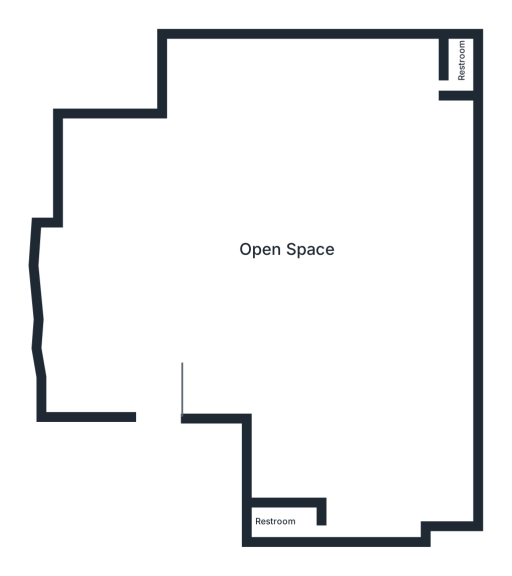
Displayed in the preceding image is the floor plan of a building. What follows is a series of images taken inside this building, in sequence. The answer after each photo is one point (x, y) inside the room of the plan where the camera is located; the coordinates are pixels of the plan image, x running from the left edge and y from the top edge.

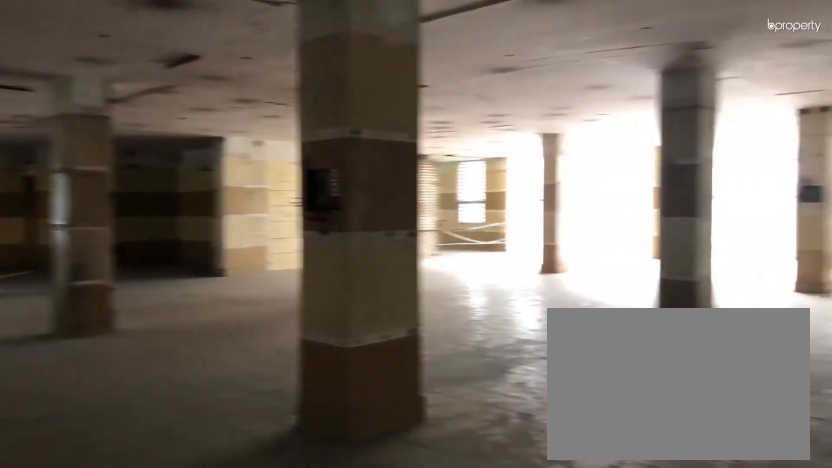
(352, 286)
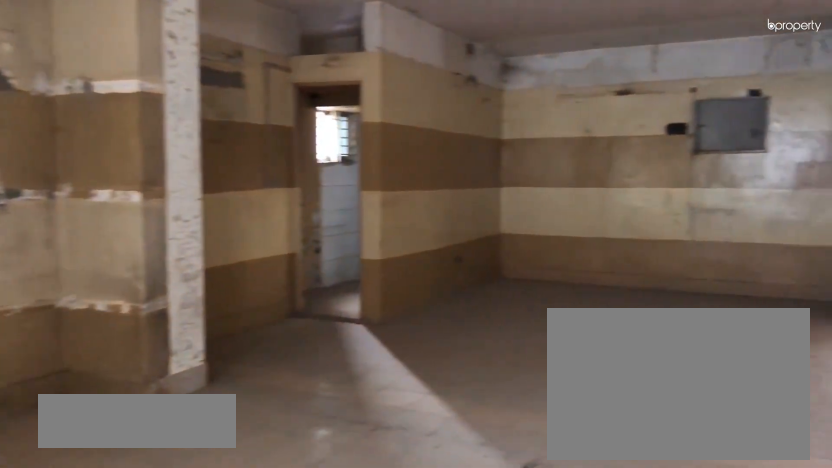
(357, 453)
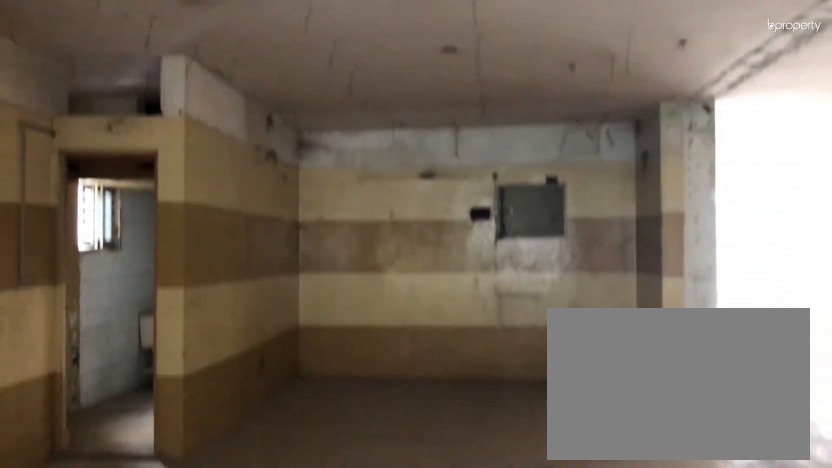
(357, 453)
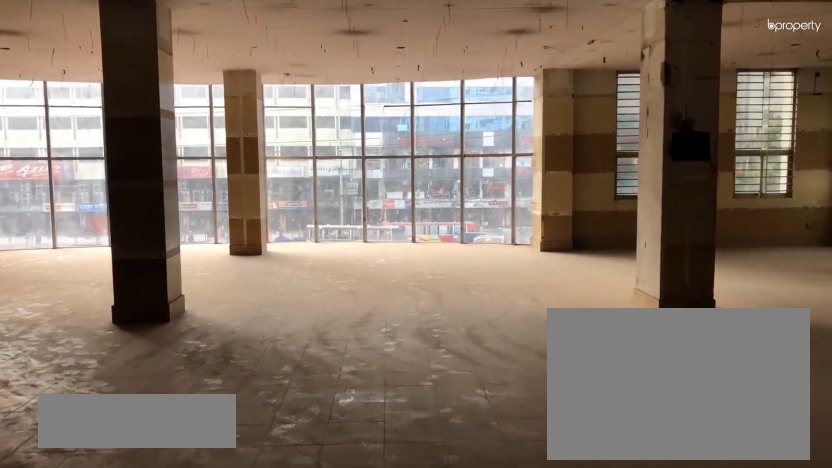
(295, 264)
